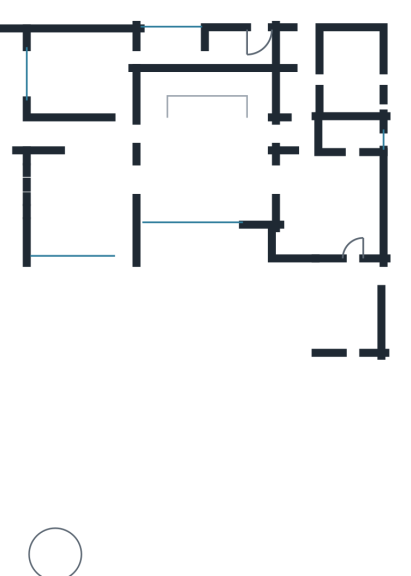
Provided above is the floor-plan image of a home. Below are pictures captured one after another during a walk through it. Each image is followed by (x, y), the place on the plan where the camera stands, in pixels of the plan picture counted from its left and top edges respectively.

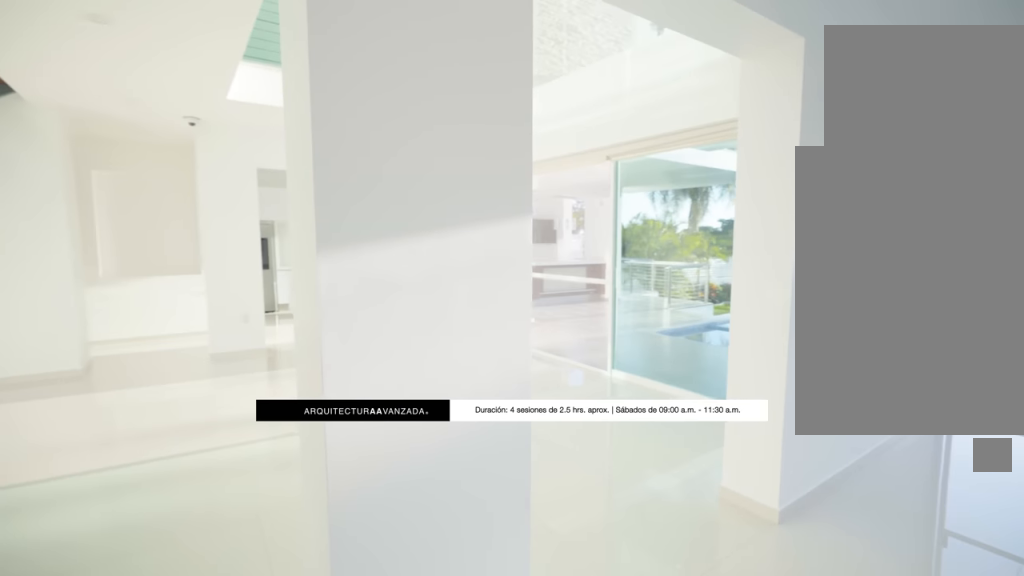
(125, 166)
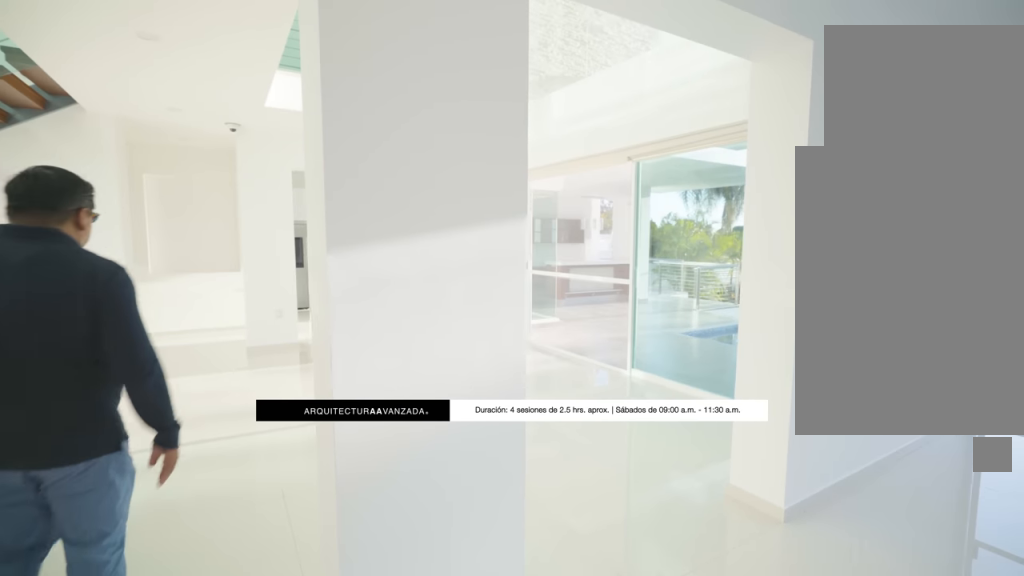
(135, 174)
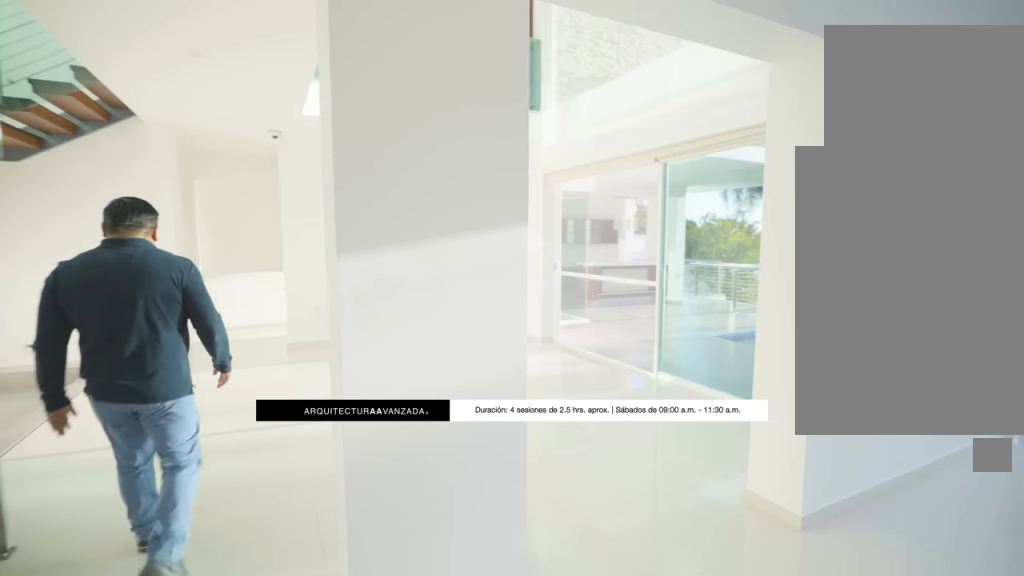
(148, 178)
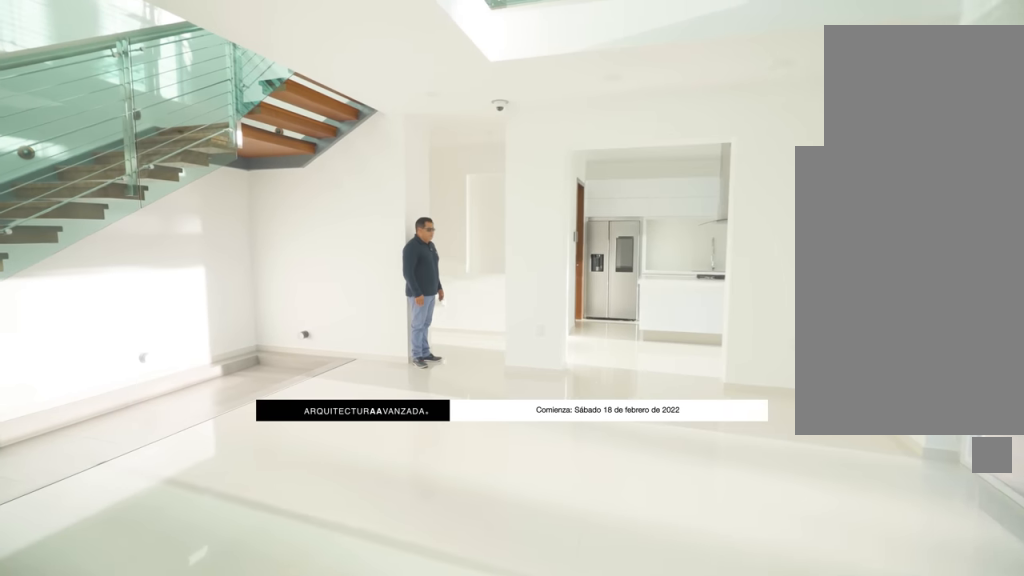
(235, 161)
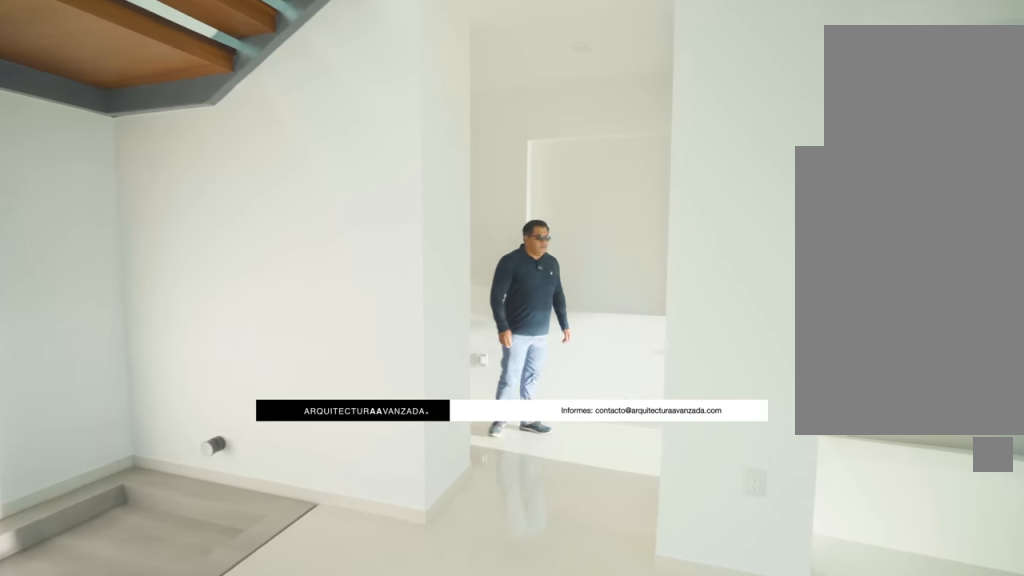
(282, 132)
